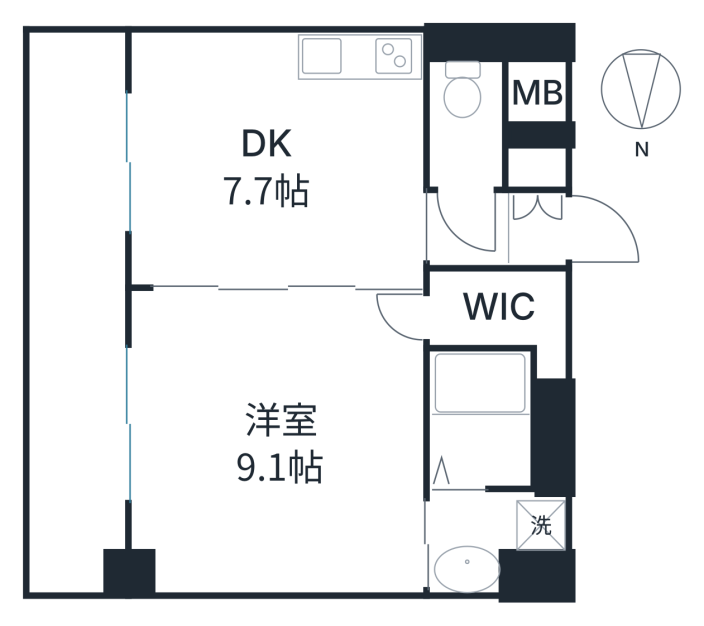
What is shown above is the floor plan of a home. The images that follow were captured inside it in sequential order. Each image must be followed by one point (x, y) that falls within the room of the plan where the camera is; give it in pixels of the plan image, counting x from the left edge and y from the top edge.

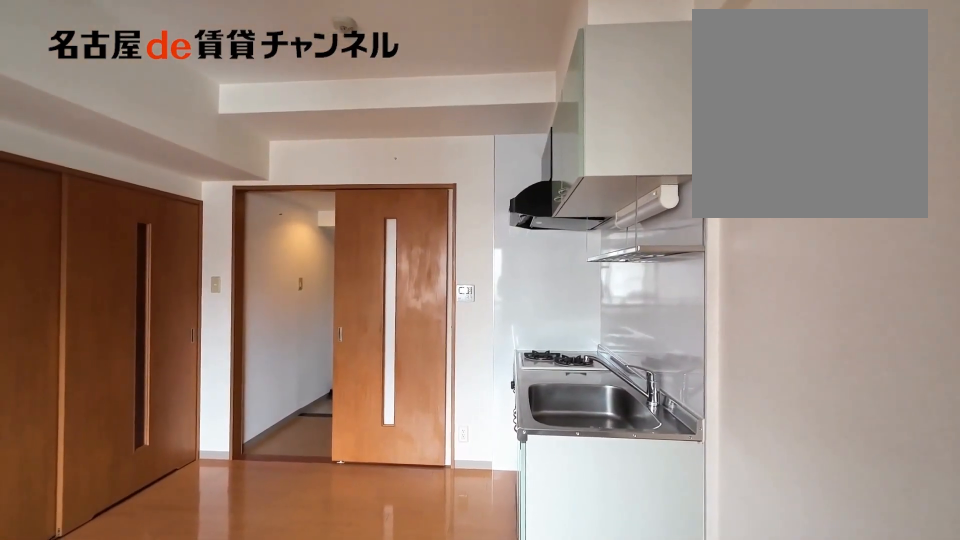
(277, 157)
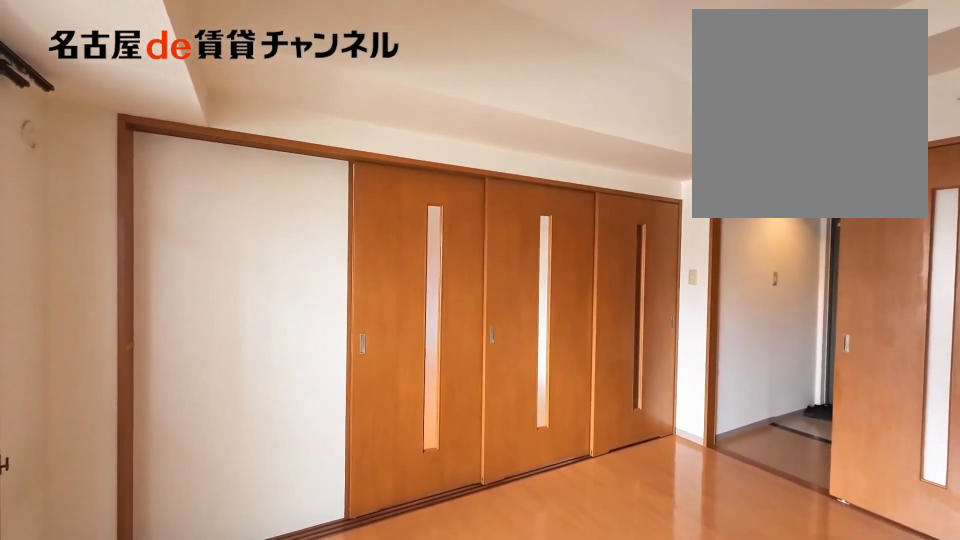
(277, 157)
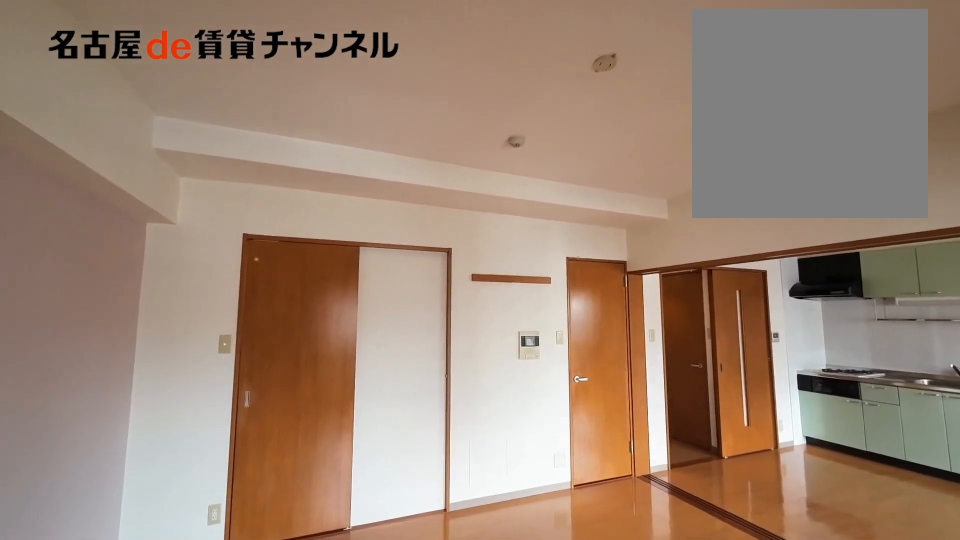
(273, 443)
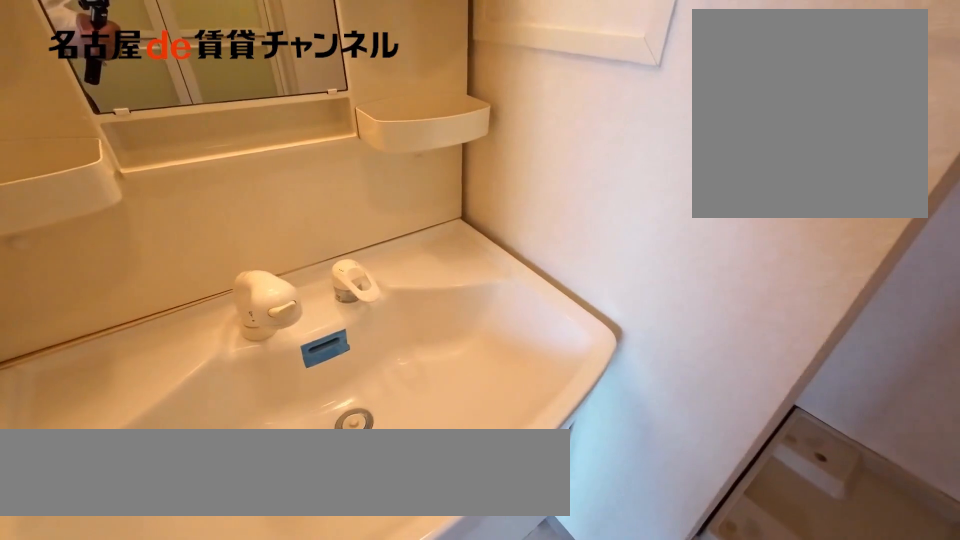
(493, 536)
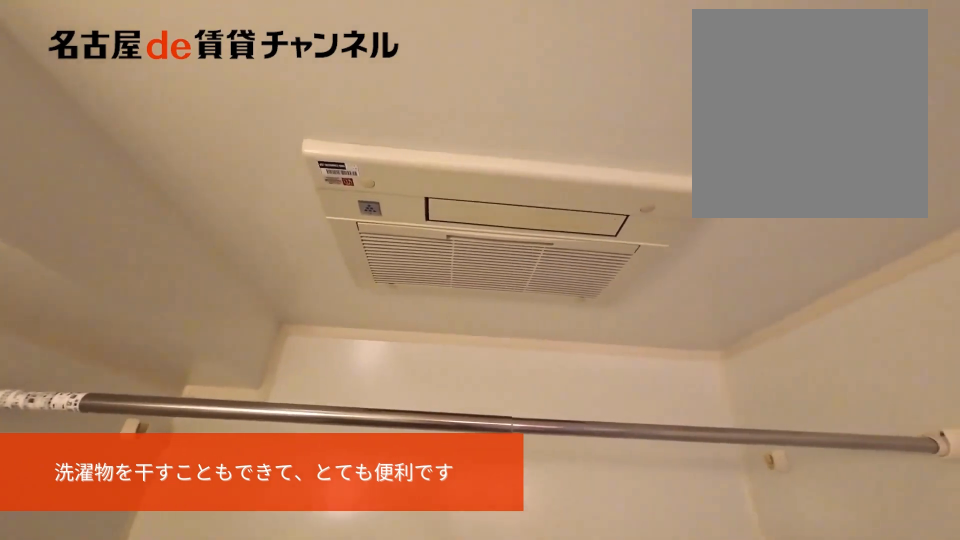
(481, 418)
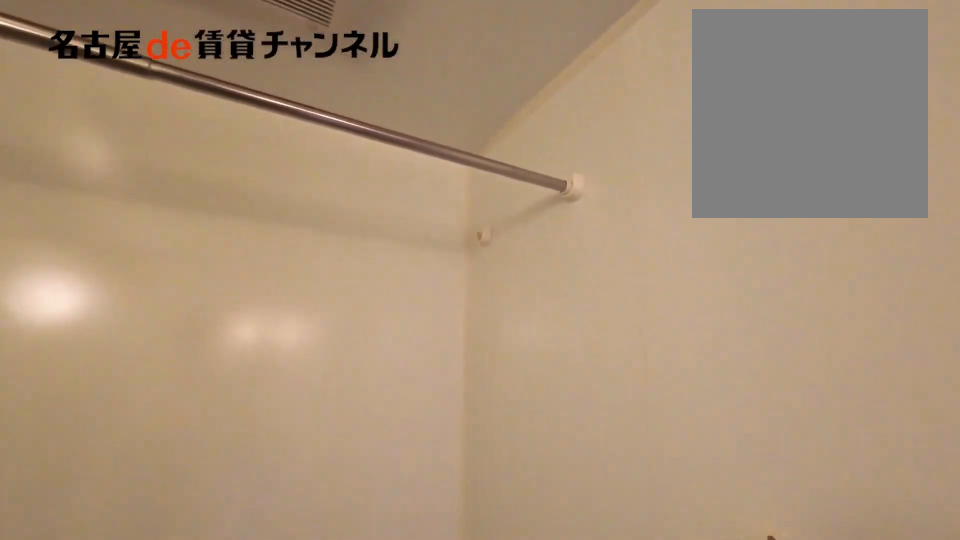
(481, 418)
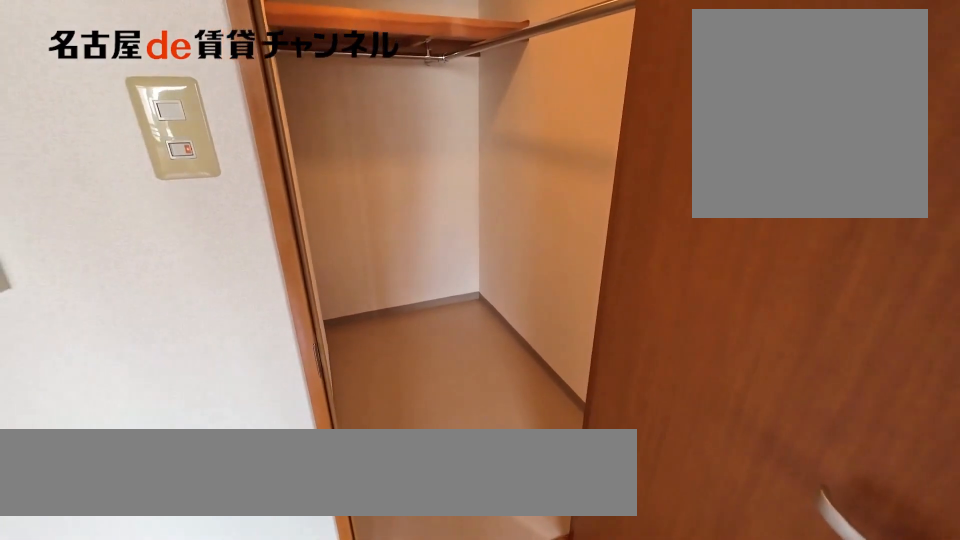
(507, 313)
